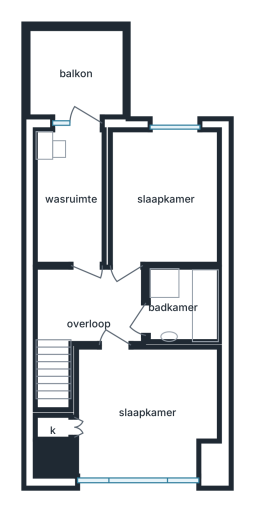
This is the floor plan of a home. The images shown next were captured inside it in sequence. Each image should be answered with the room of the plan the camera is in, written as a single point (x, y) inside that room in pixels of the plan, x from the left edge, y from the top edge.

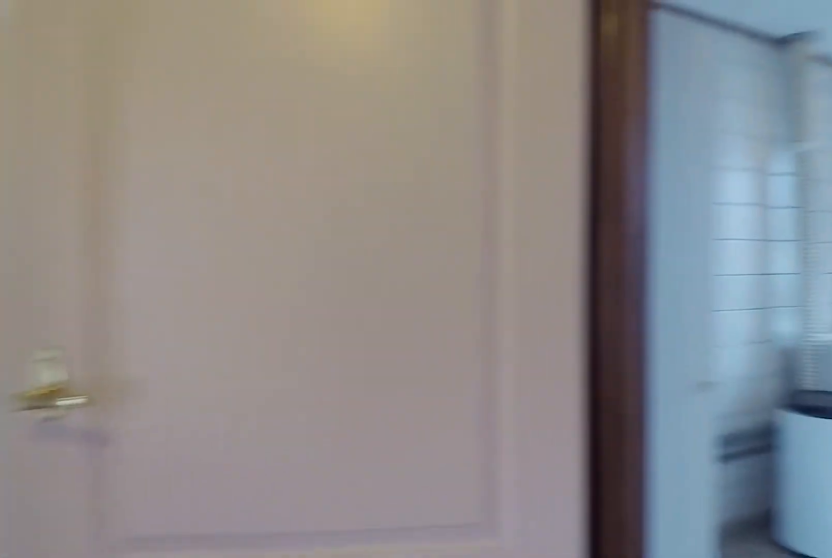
(92, 306)
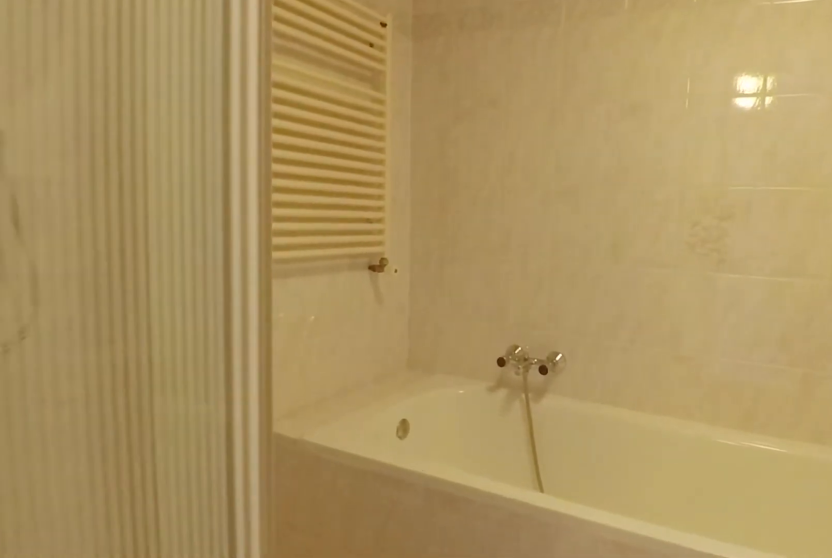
(218, 305)
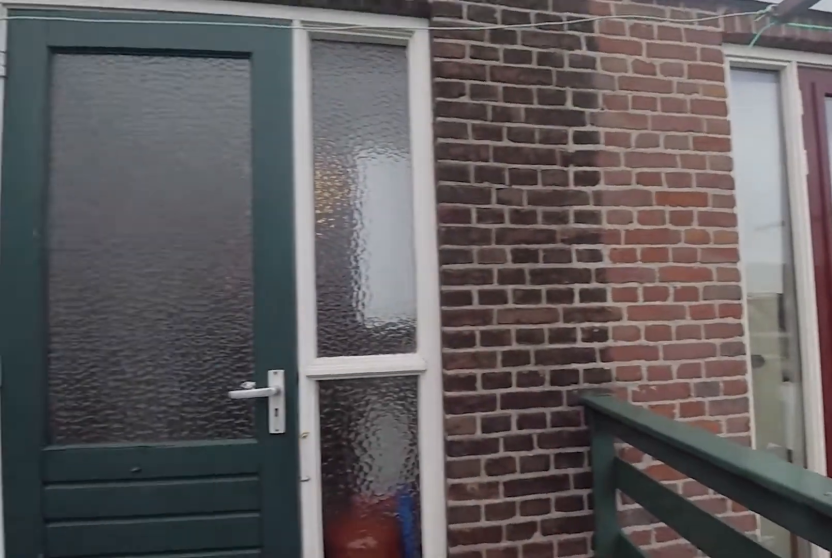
(78, 75)
